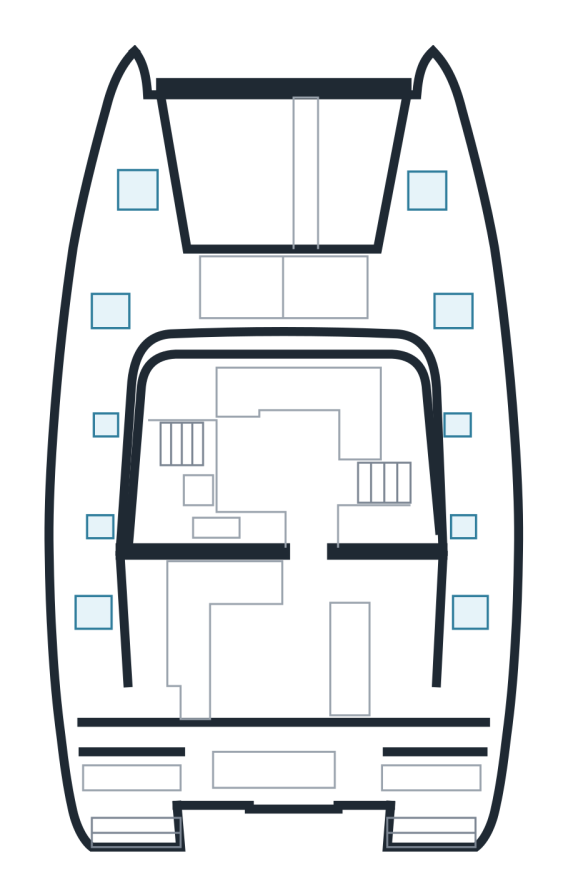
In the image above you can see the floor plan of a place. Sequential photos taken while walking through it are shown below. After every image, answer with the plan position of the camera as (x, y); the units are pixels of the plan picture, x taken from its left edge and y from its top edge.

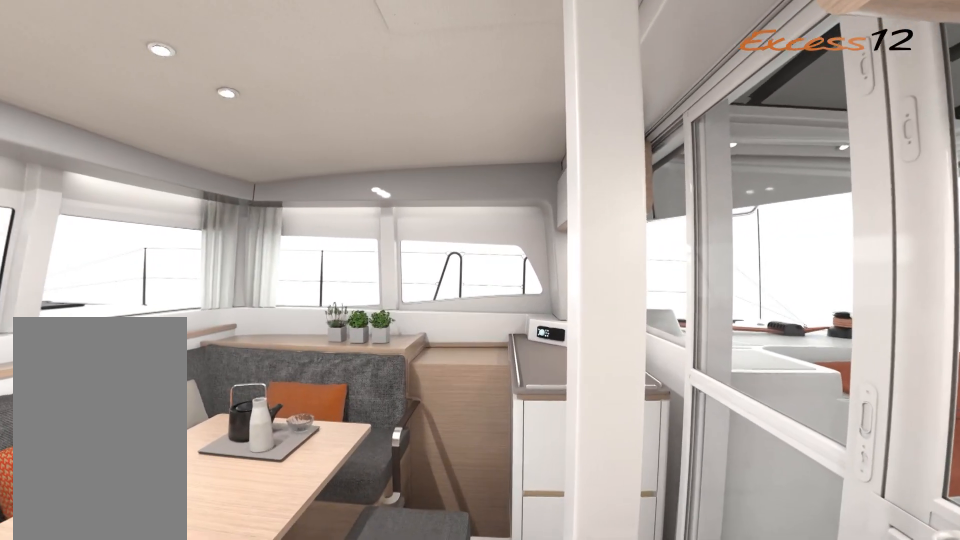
(257, 526)
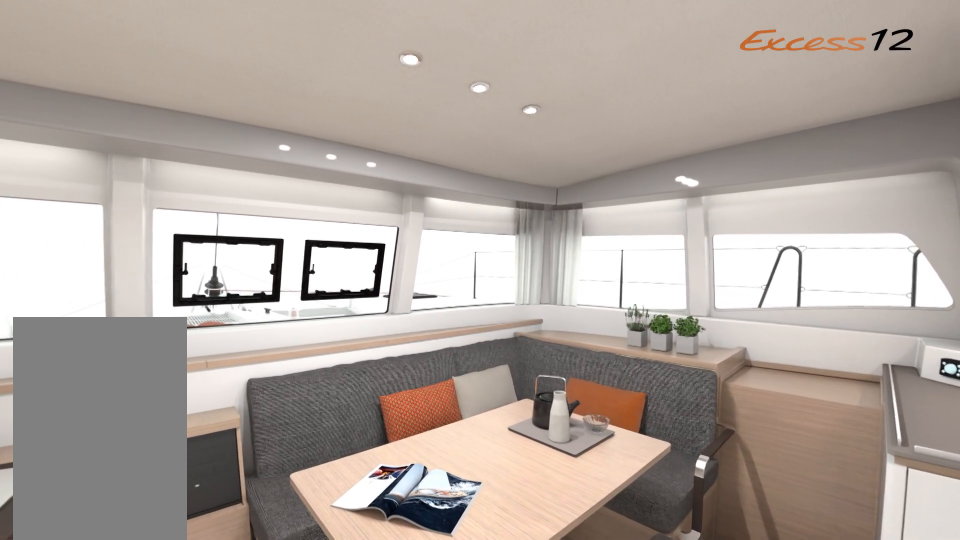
(257, 526)
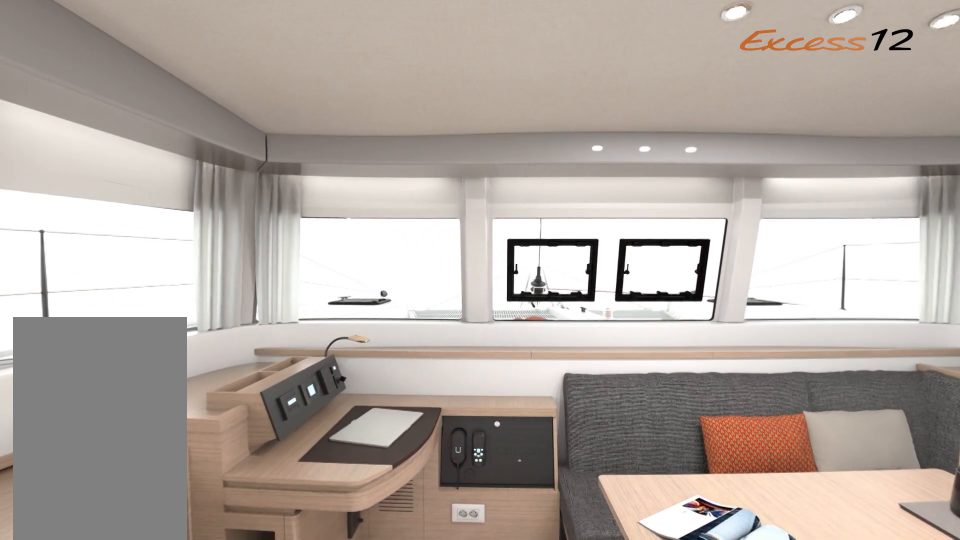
(257, 526)
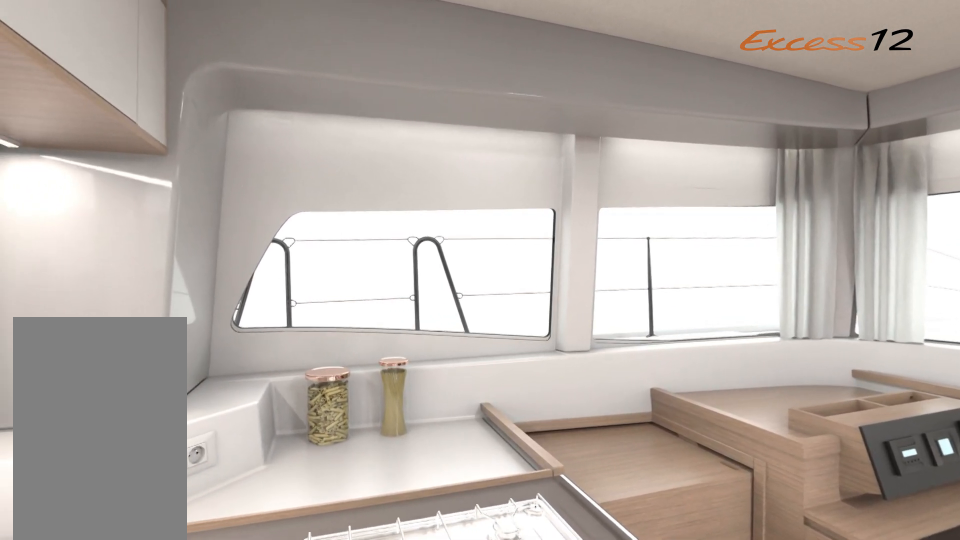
(258, 526)
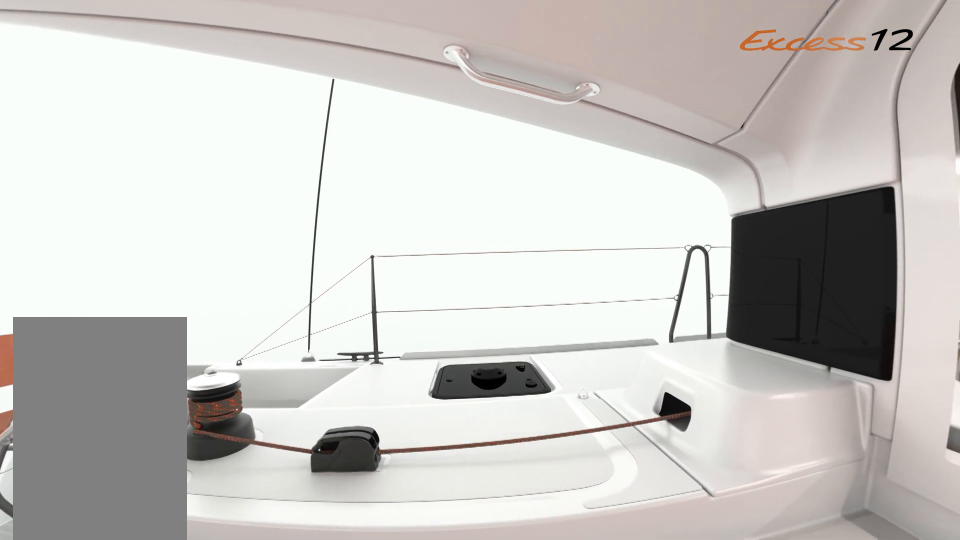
(226, 635)
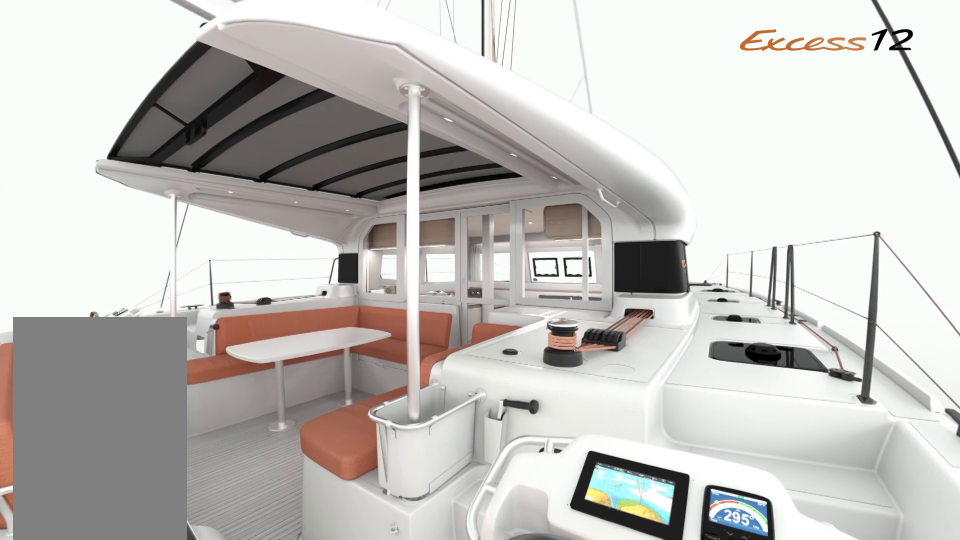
(443, 777)
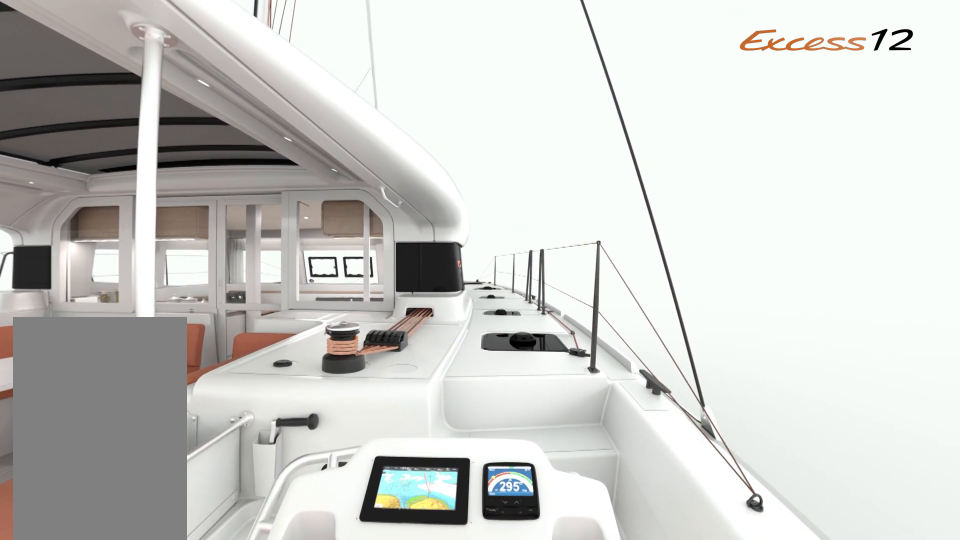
(444, 777)
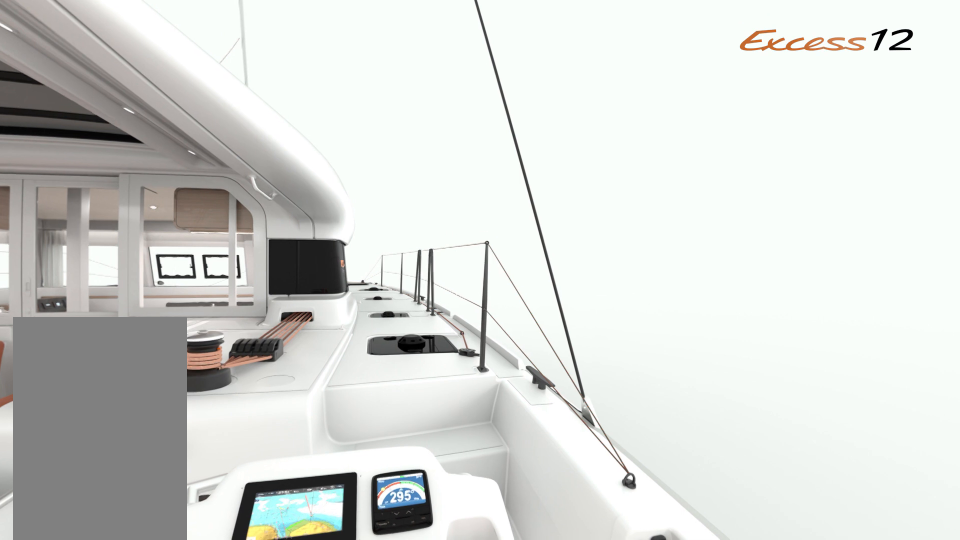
(443, 777)
